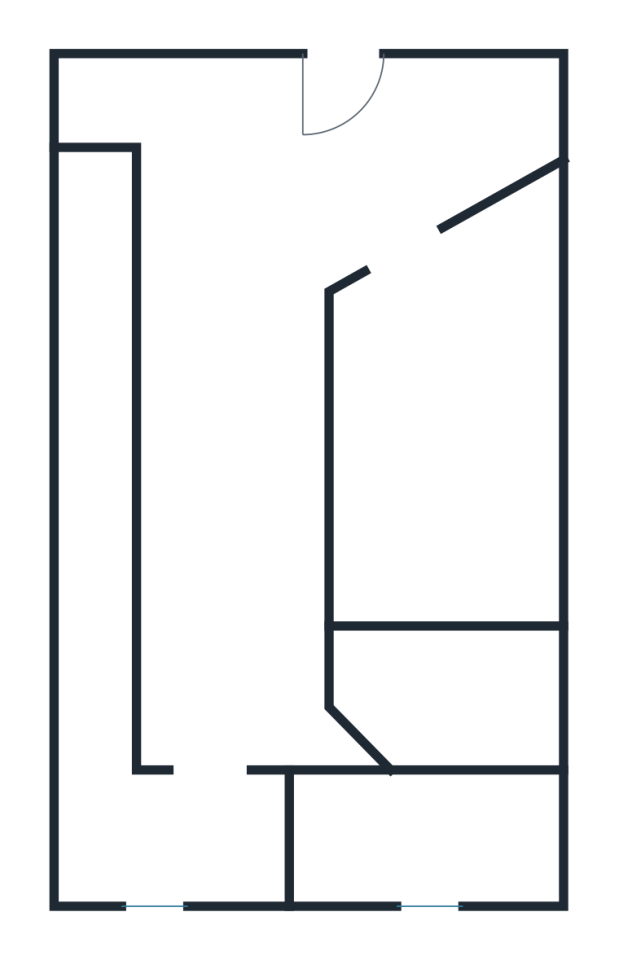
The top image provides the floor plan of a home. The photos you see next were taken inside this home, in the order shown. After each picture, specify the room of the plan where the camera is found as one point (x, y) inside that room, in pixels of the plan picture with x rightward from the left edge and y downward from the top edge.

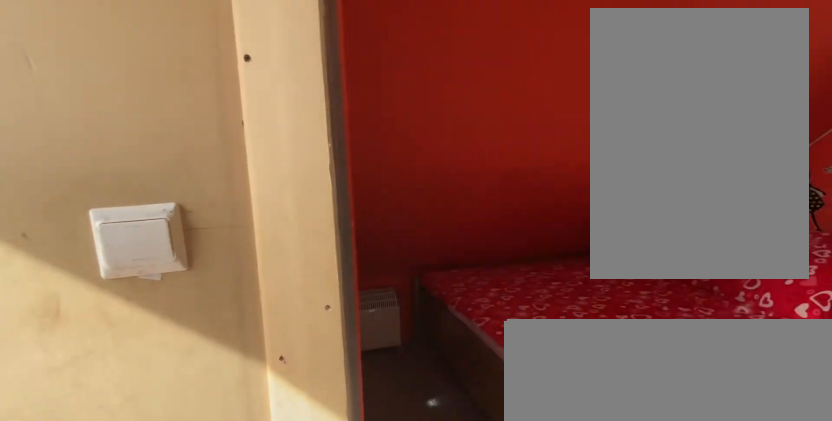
(443, 427)
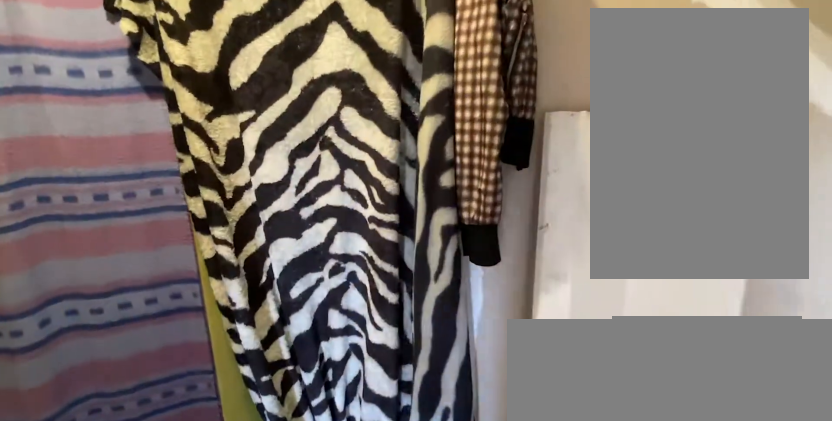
(233, 503)
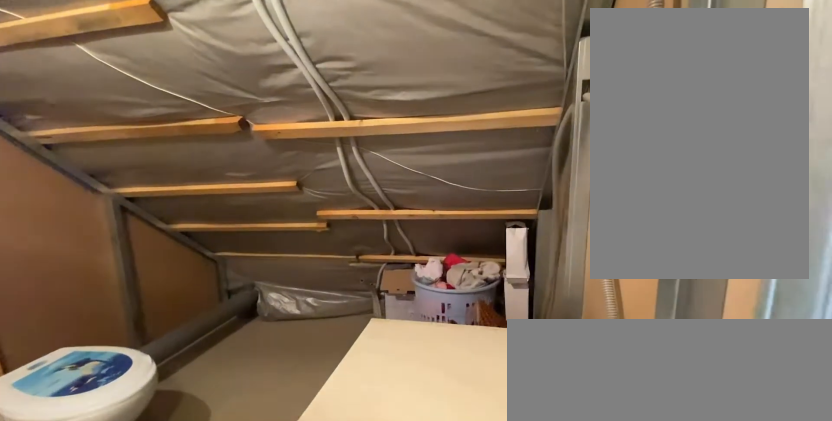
(450, 702)
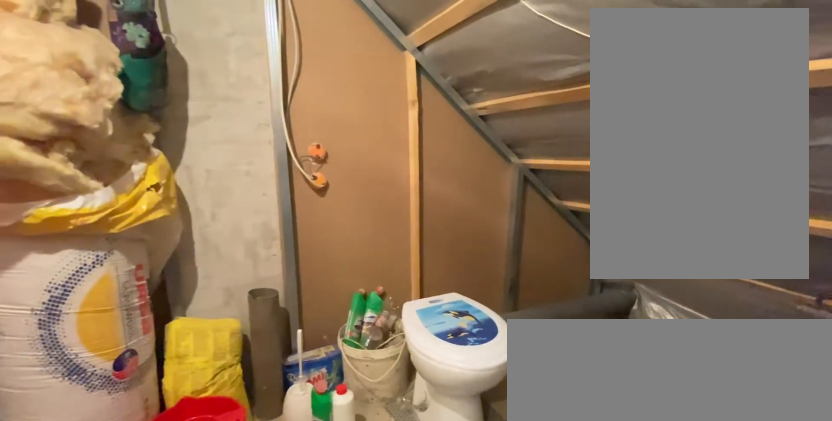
(450, 702)
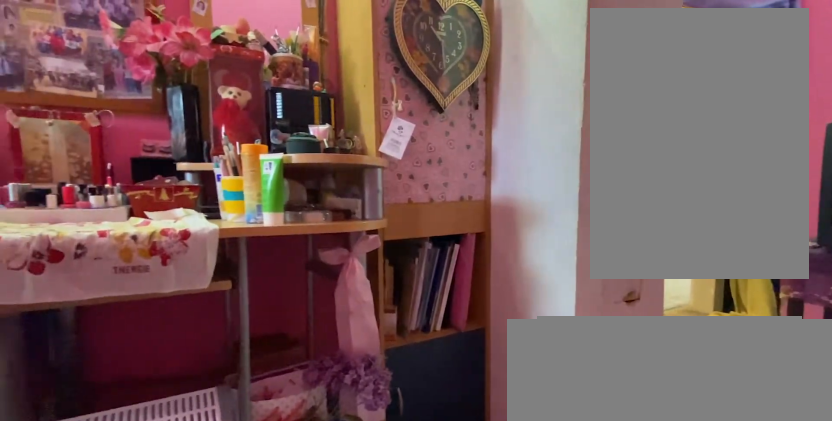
(419, 845)
